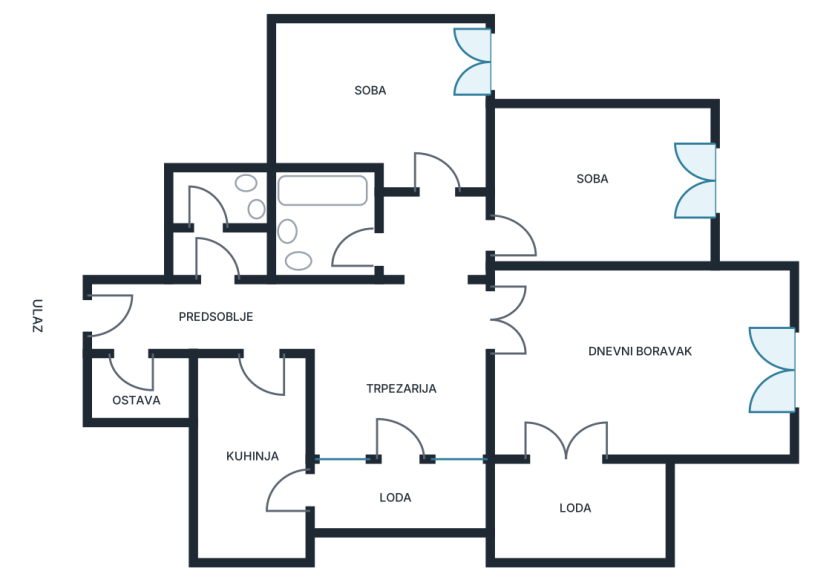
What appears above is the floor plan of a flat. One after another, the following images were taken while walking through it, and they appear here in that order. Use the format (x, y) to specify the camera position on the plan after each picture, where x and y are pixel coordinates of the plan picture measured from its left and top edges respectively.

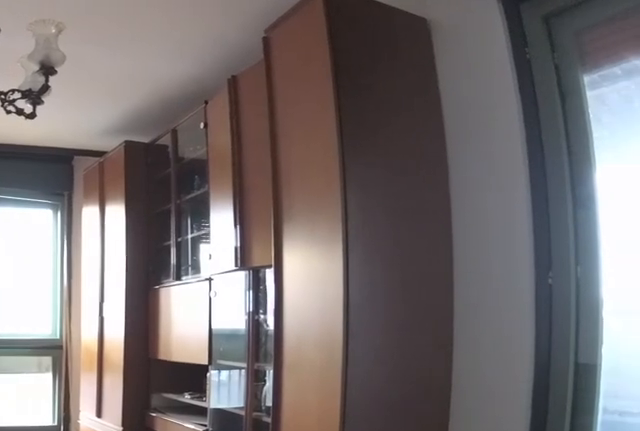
(489, 322)
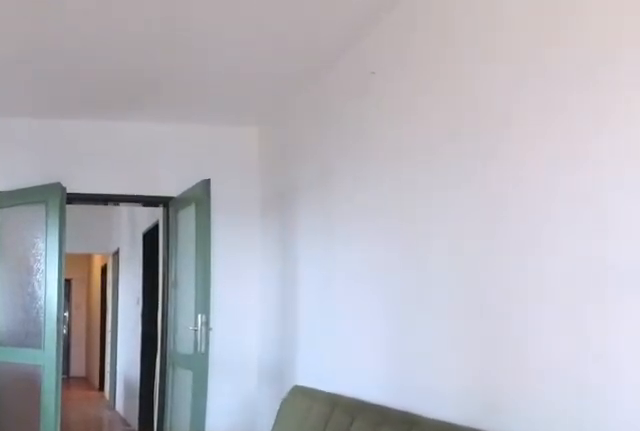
(709, 370)
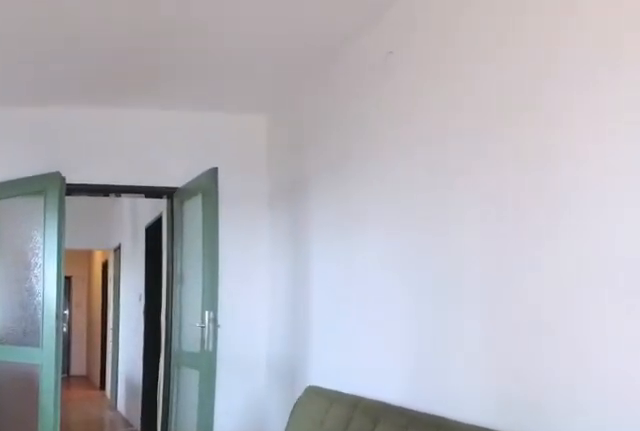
(699, 370)
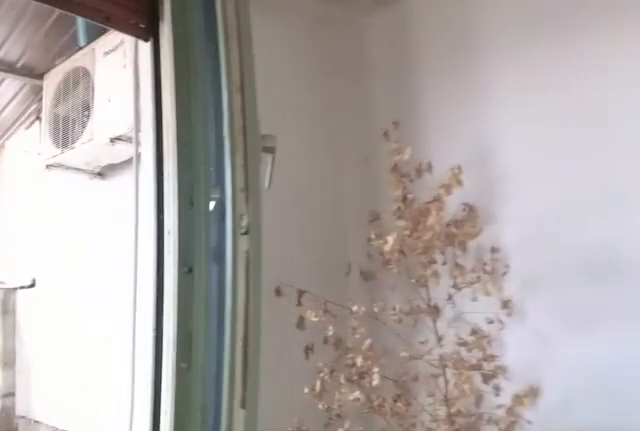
(590, 390)
